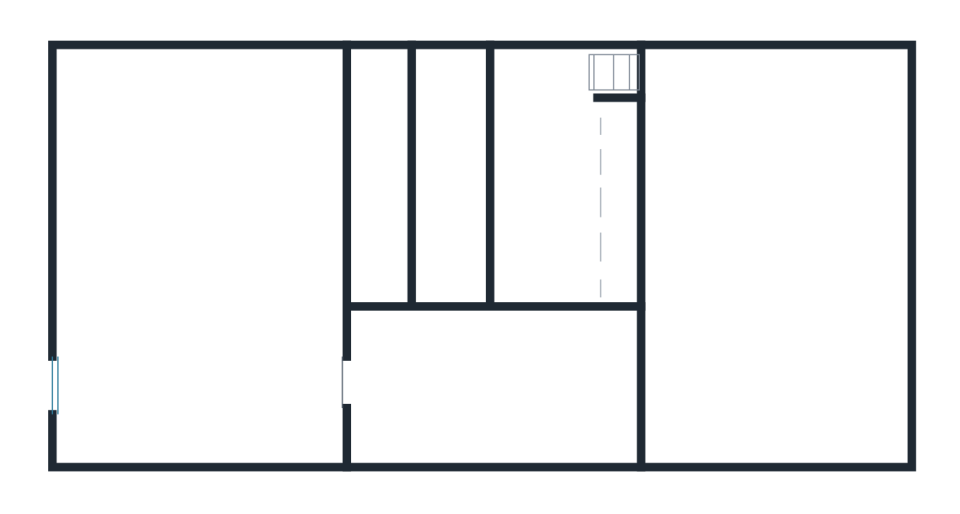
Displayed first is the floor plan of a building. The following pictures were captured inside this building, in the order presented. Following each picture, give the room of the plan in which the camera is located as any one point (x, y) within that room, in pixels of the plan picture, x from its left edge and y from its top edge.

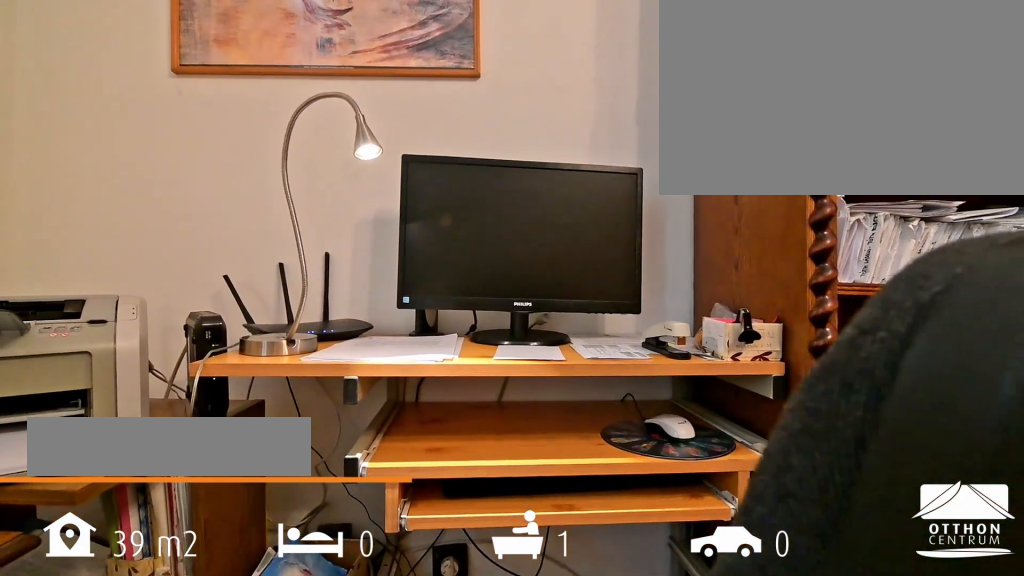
(781, 249)
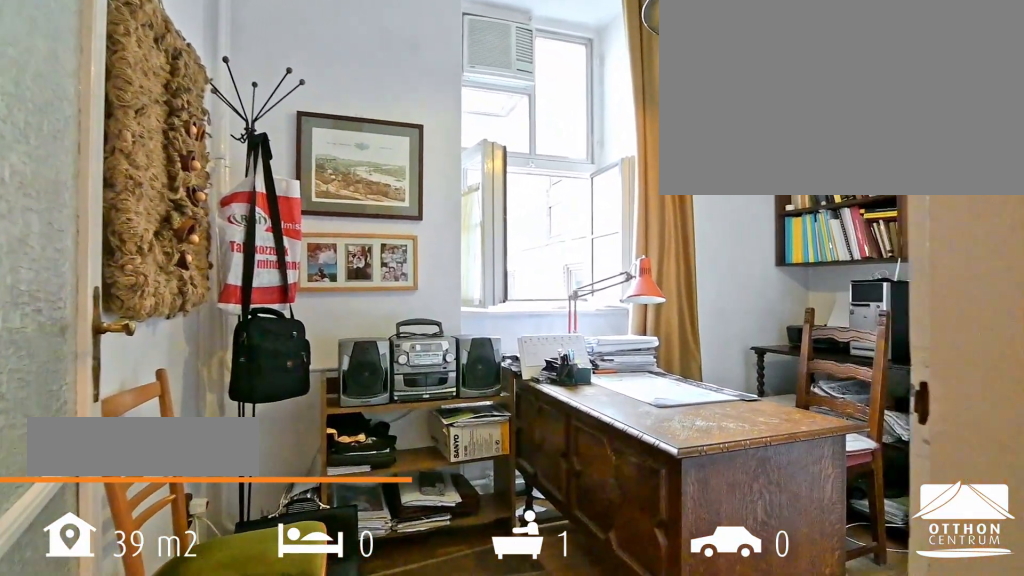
(199, 252)
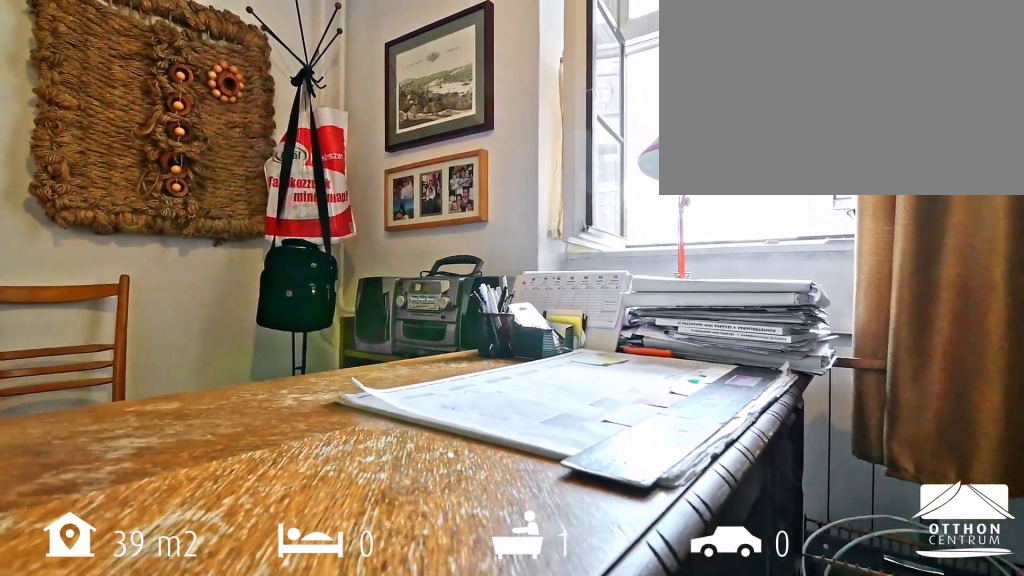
(199, 253)
